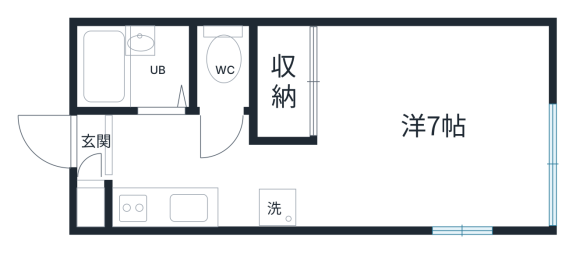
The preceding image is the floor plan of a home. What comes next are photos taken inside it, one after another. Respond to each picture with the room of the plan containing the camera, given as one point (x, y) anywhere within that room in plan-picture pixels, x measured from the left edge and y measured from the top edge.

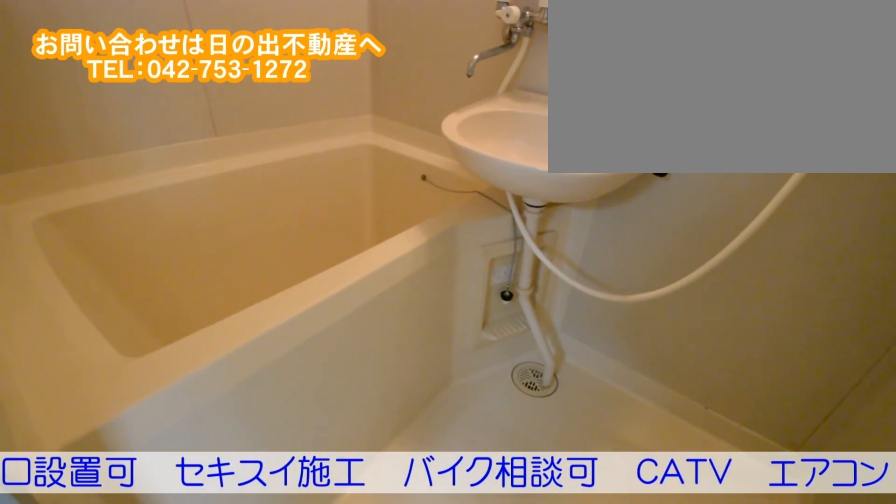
(128, 75)
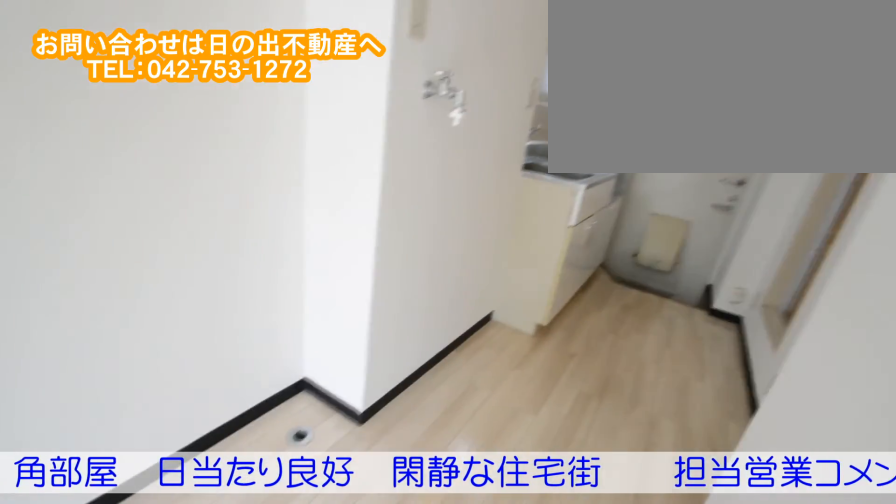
(187, 148)
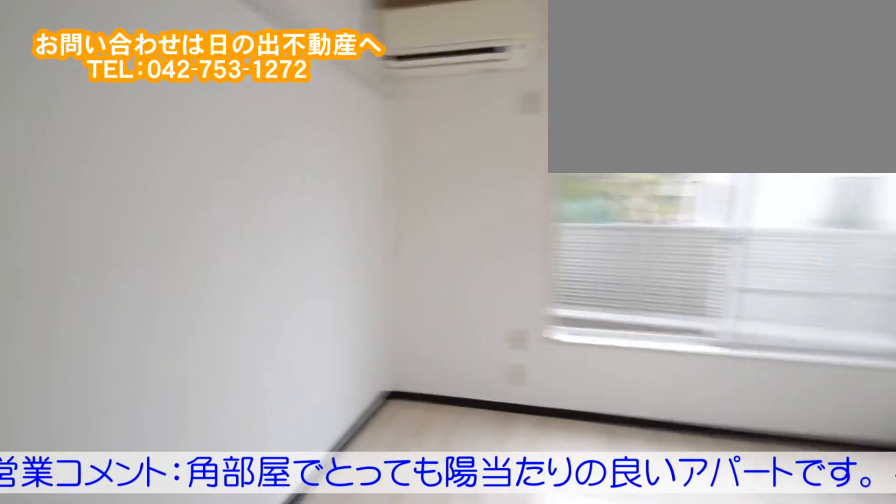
(441, 80)
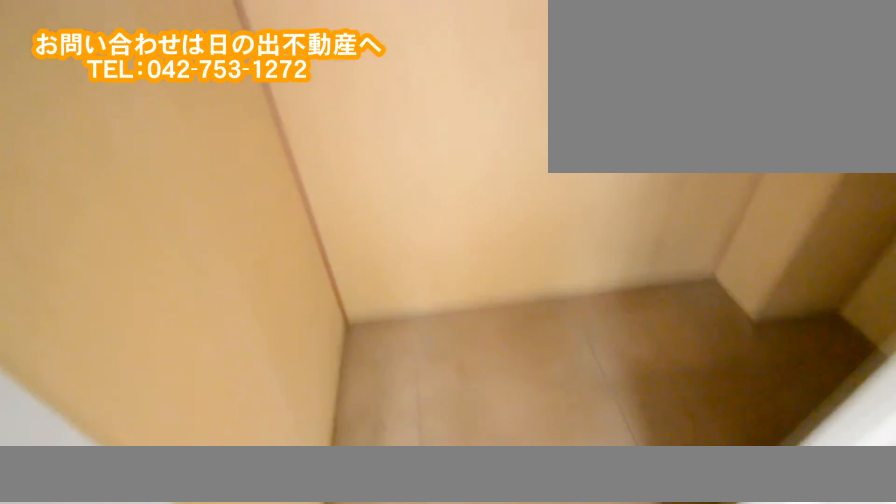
(441, 81)
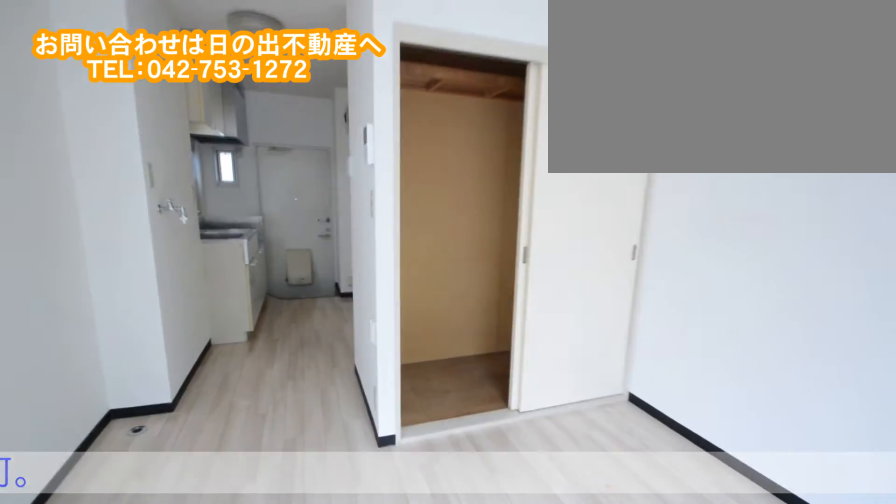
(441, 80)
